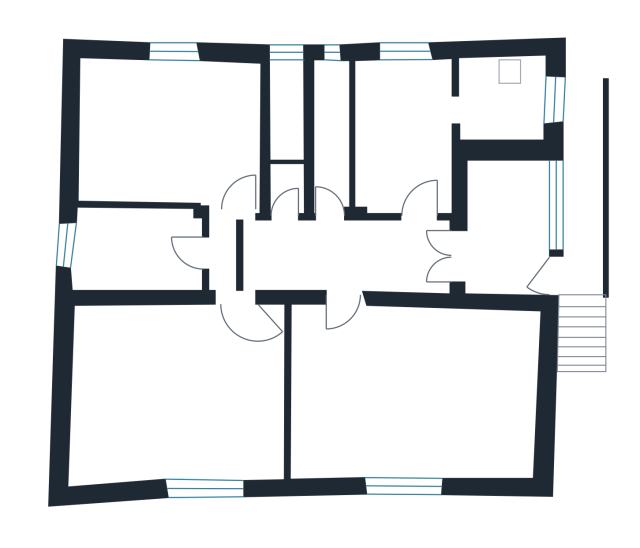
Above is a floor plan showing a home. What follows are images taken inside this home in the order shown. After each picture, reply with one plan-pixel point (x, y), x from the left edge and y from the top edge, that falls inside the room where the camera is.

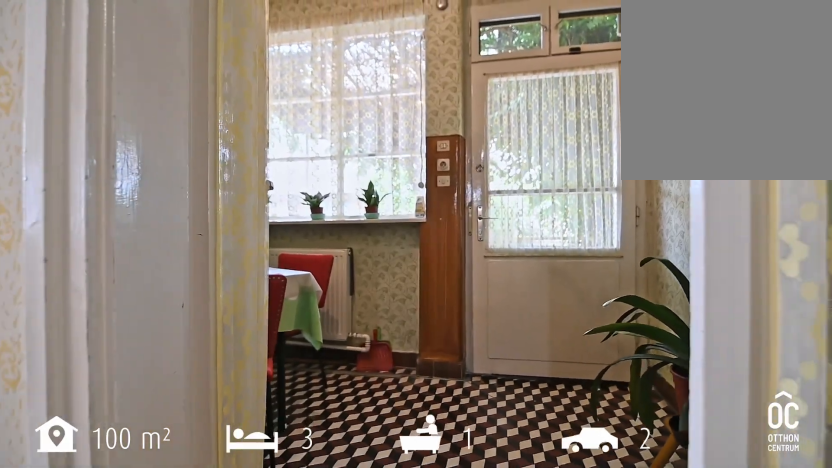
(508, 225)
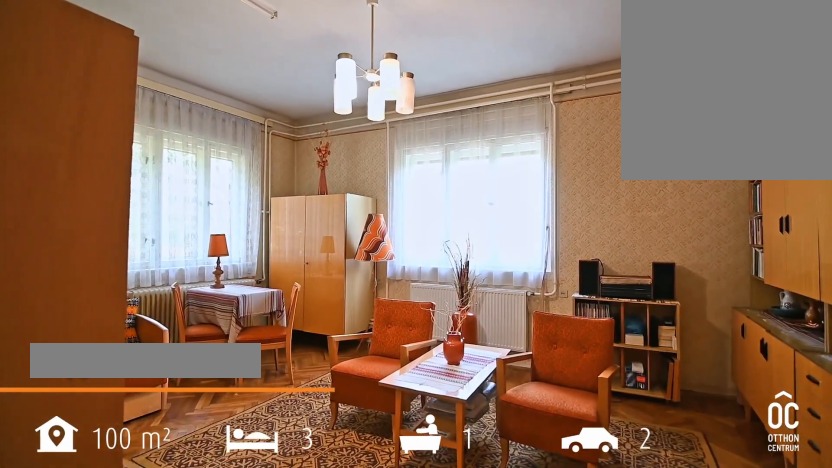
(419, 392)
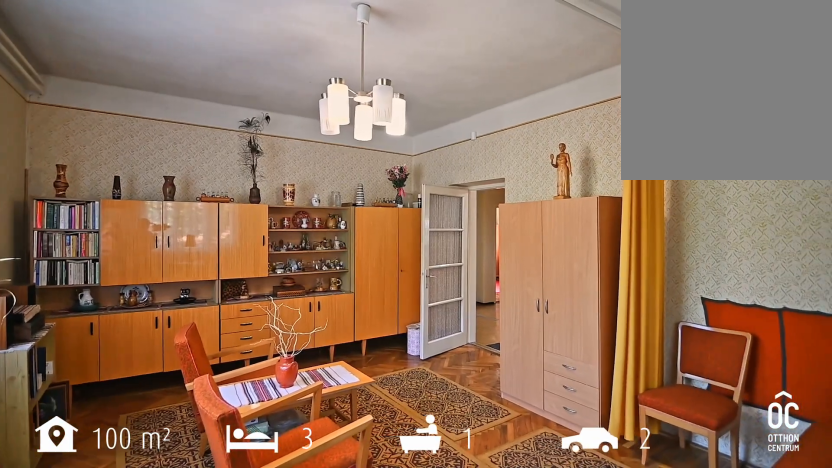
(420, 392)
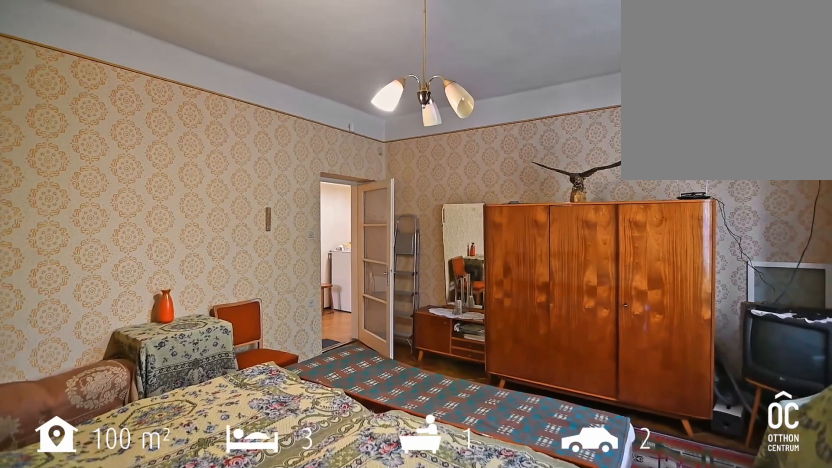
(172, 392)
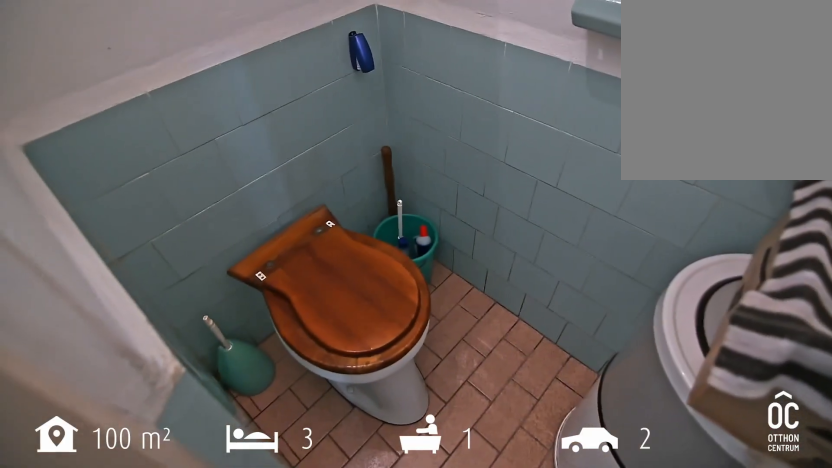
(141, 246)
